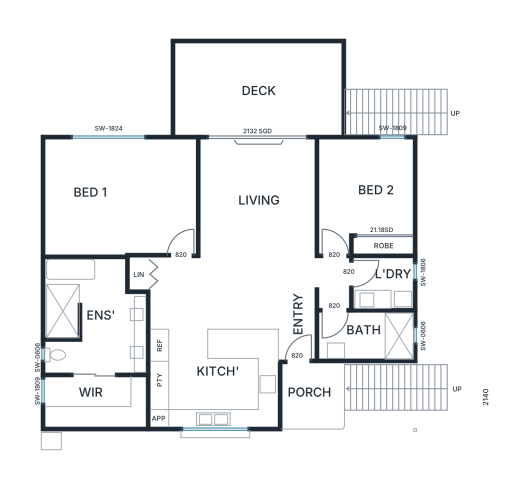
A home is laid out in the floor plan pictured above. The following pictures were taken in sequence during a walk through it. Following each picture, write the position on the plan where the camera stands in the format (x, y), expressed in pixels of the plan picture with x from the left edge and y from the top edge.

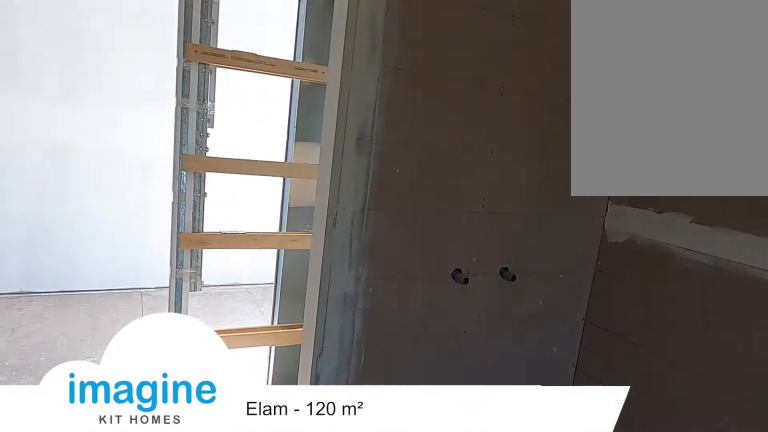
(93, 268)
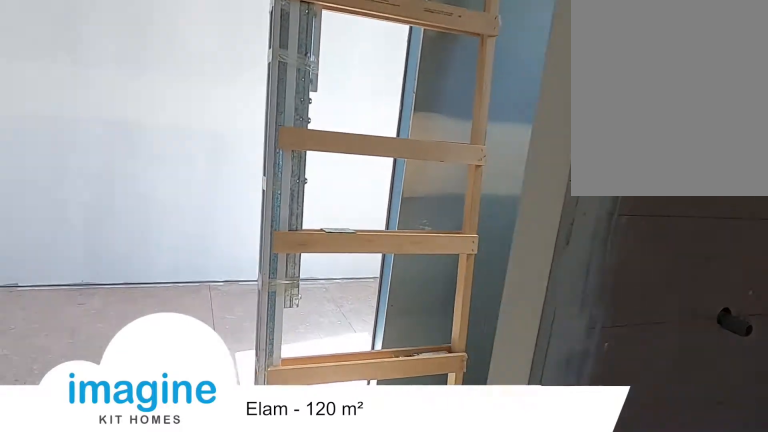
(94, 280)
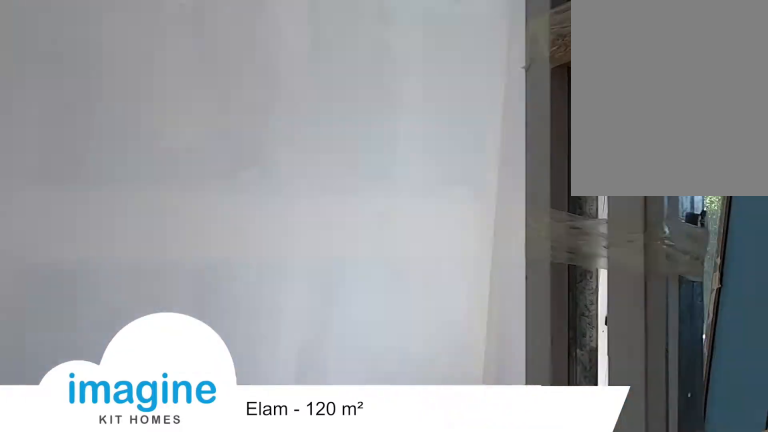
(97, 317)
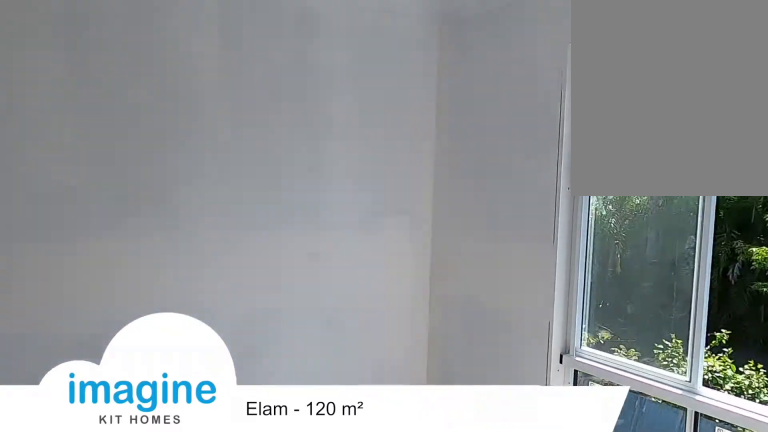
(98, 331)
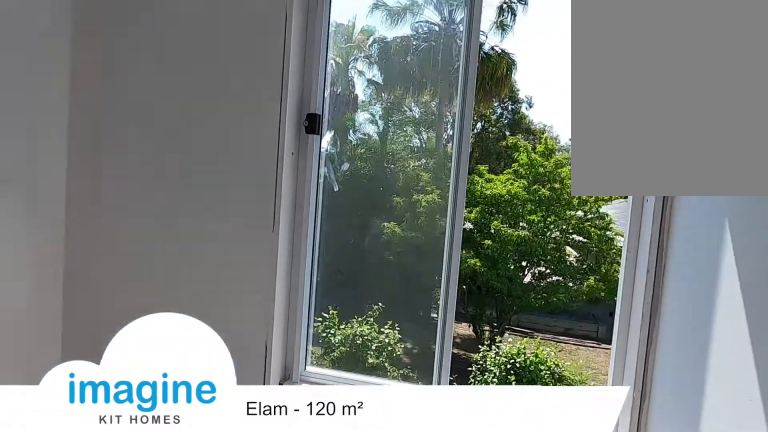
(99, 341)
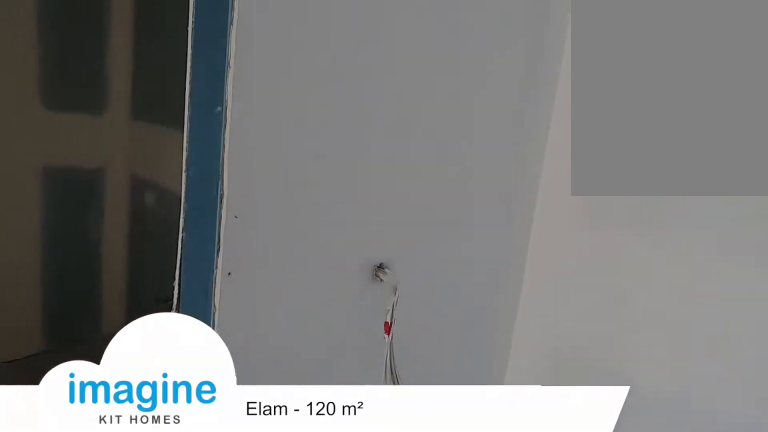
(98, 340)
